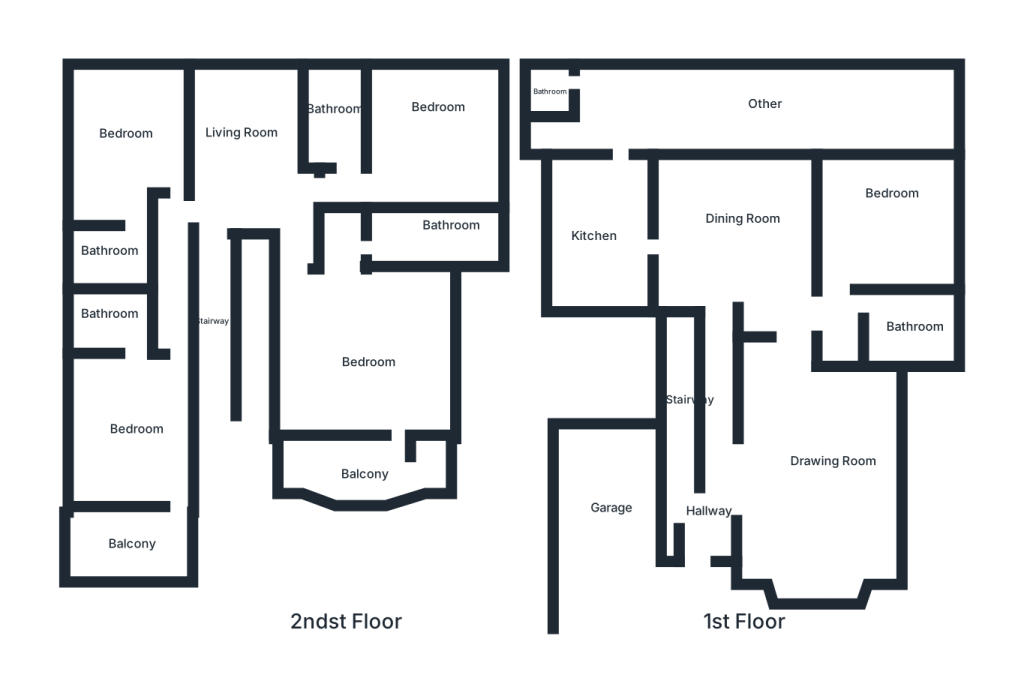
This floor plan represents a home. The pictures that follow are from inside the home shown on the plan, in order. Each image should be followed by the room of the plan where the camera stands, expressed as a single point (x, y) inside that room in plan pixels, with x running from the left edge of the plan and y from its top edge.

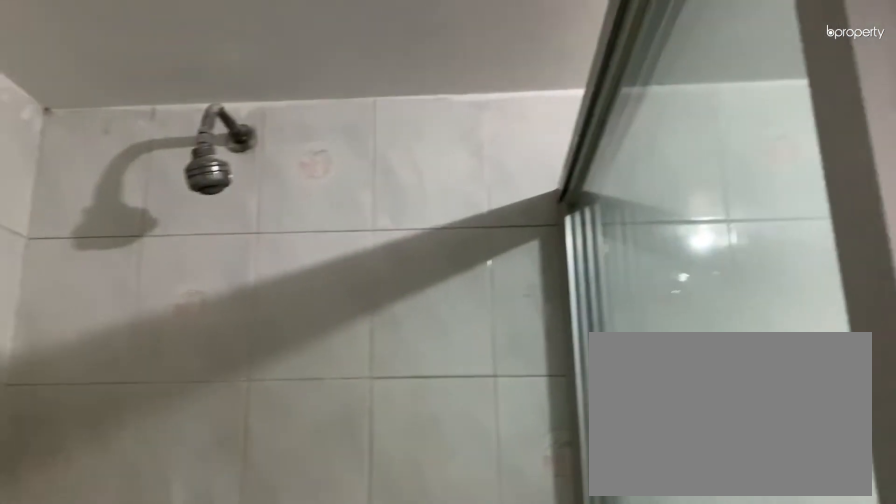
(907, 328)
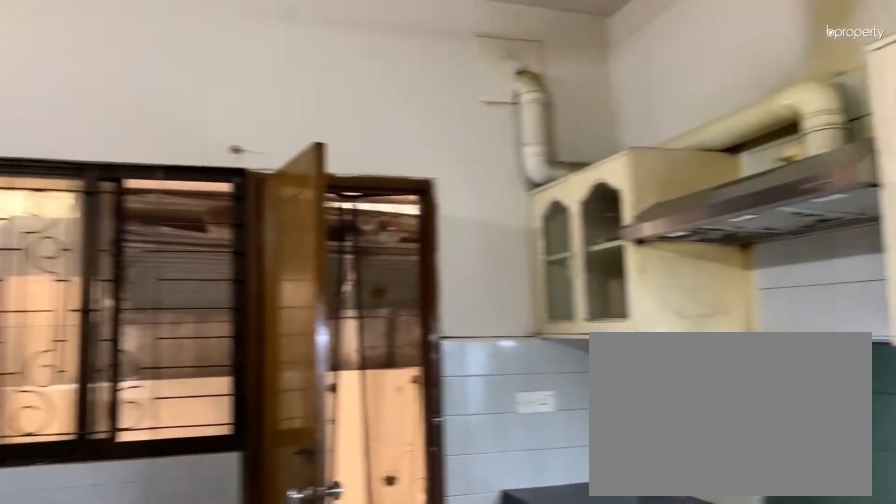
(577, 234)
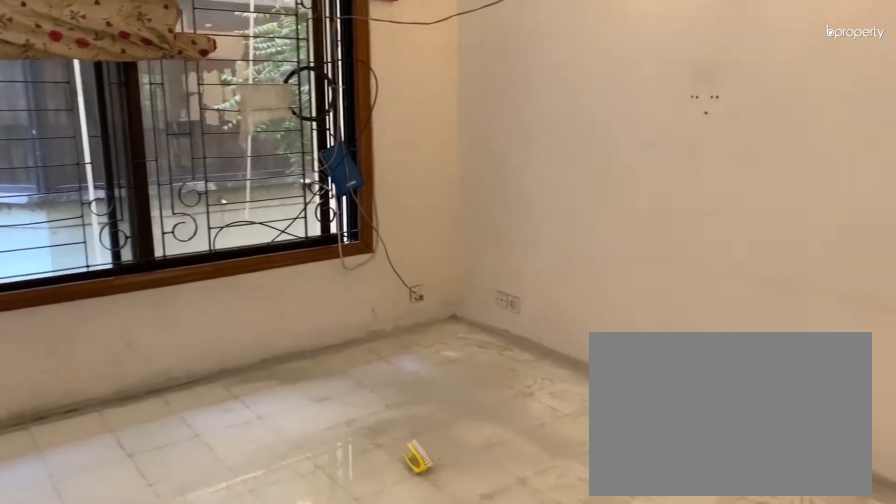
(242, 133)
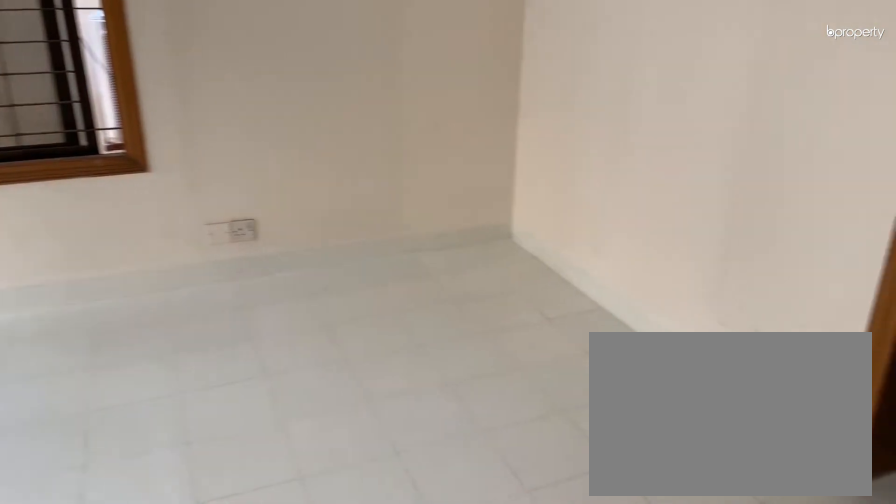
(130, 435)
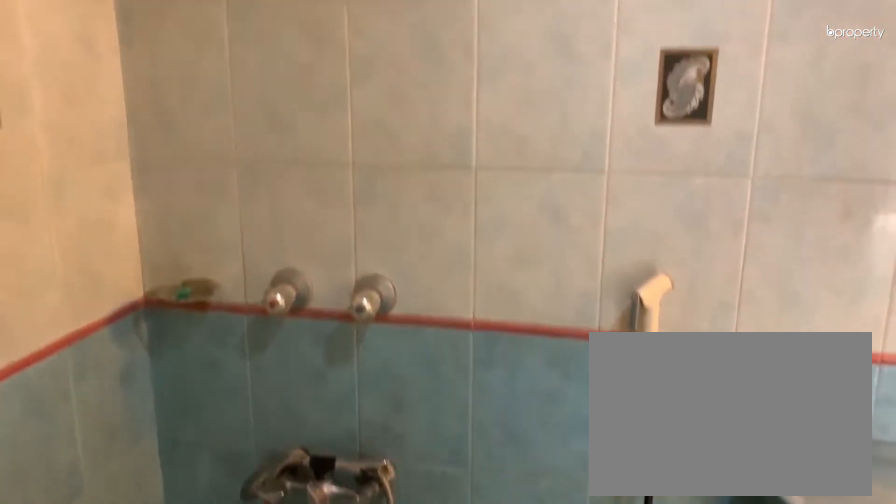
(107, 315)
